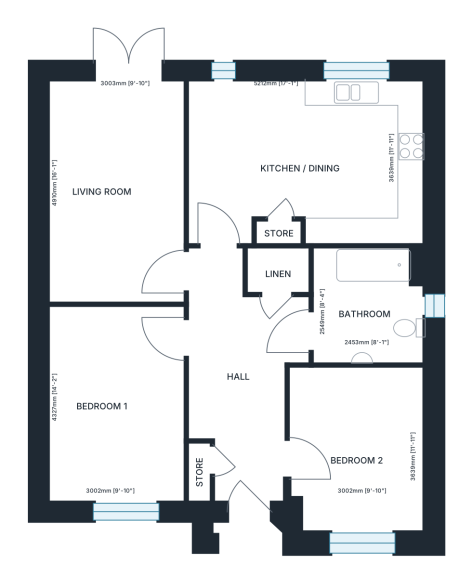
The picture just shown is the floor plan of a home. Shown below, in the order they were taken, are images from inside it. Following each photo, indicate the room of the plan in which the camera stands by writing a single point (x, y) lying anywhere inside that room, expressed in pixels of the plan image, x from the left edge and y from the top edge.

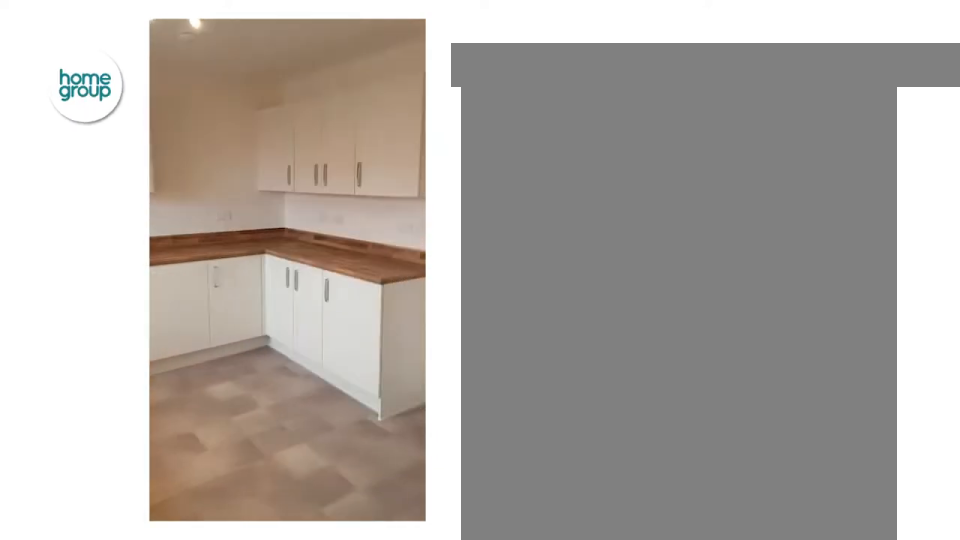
(306, 161)
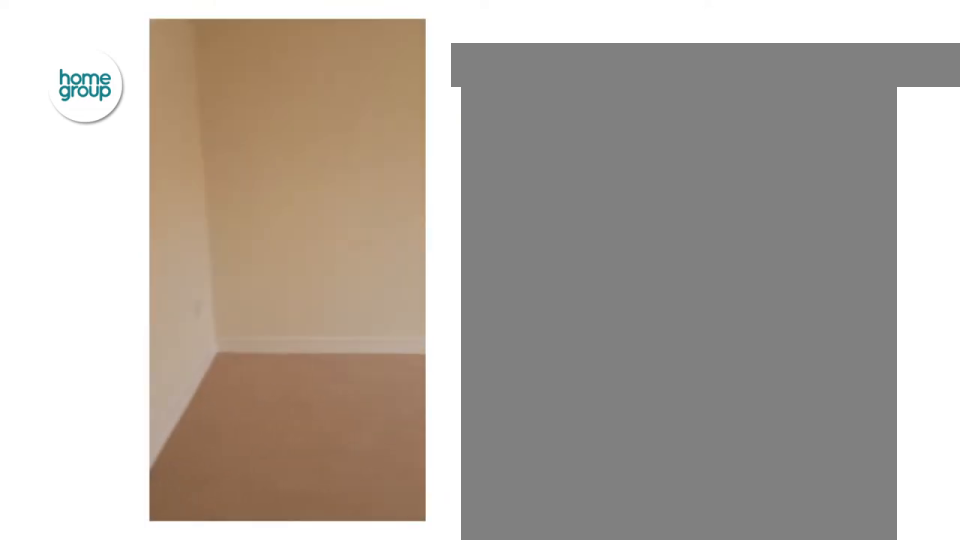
(116, 190)
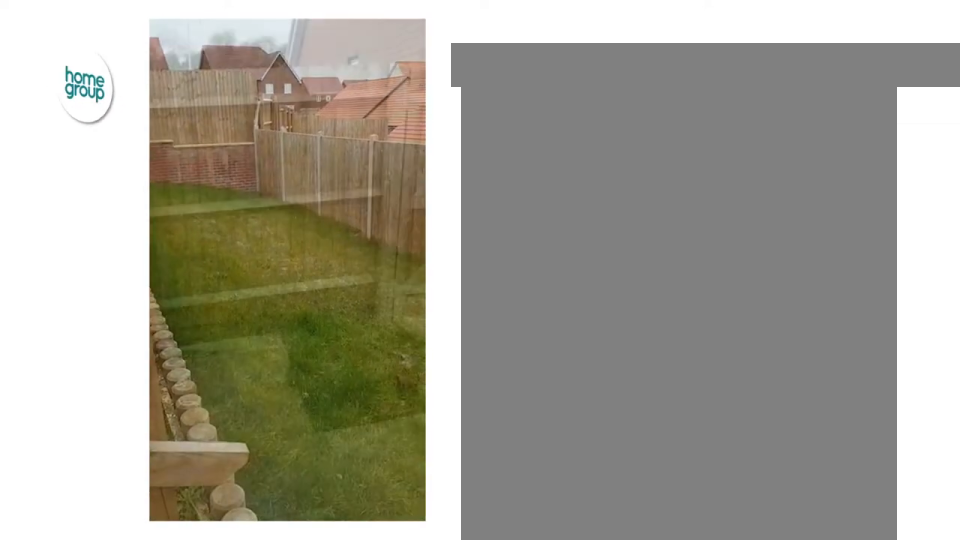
(116, 190)
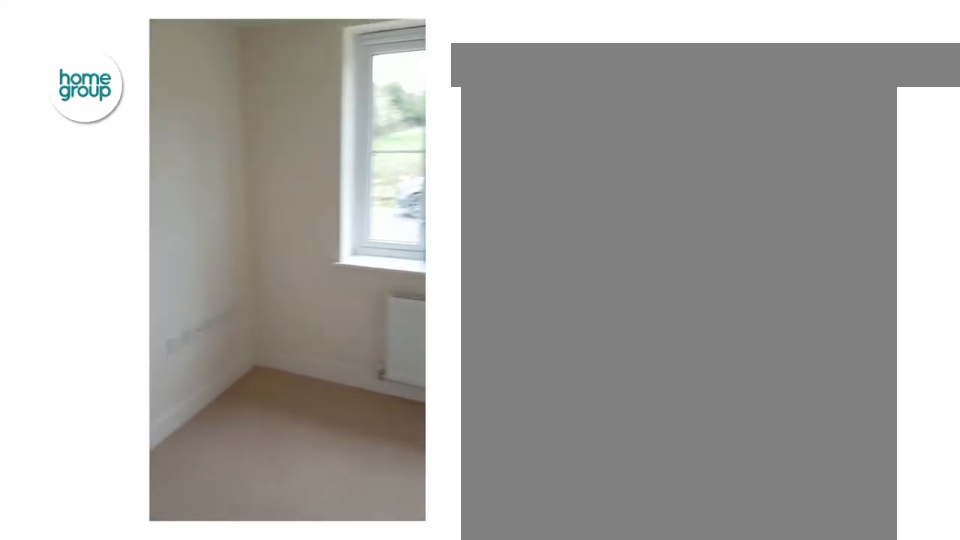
(359, 449)
